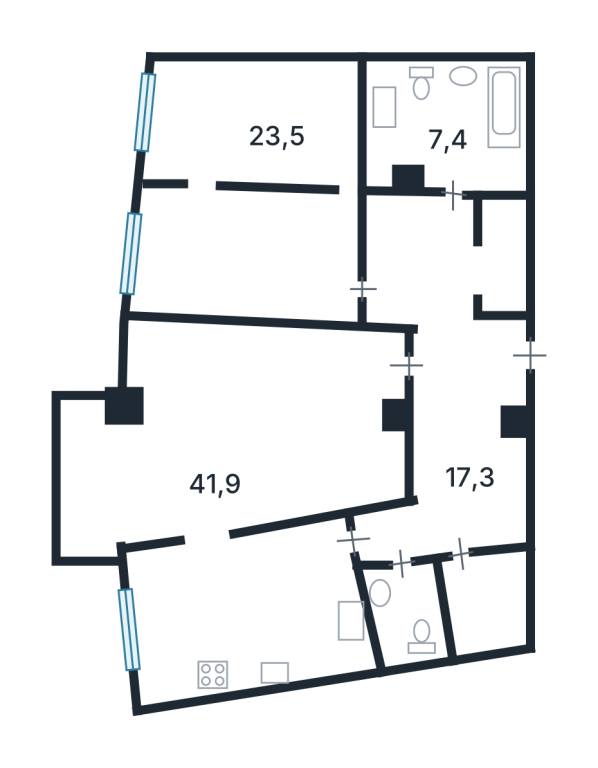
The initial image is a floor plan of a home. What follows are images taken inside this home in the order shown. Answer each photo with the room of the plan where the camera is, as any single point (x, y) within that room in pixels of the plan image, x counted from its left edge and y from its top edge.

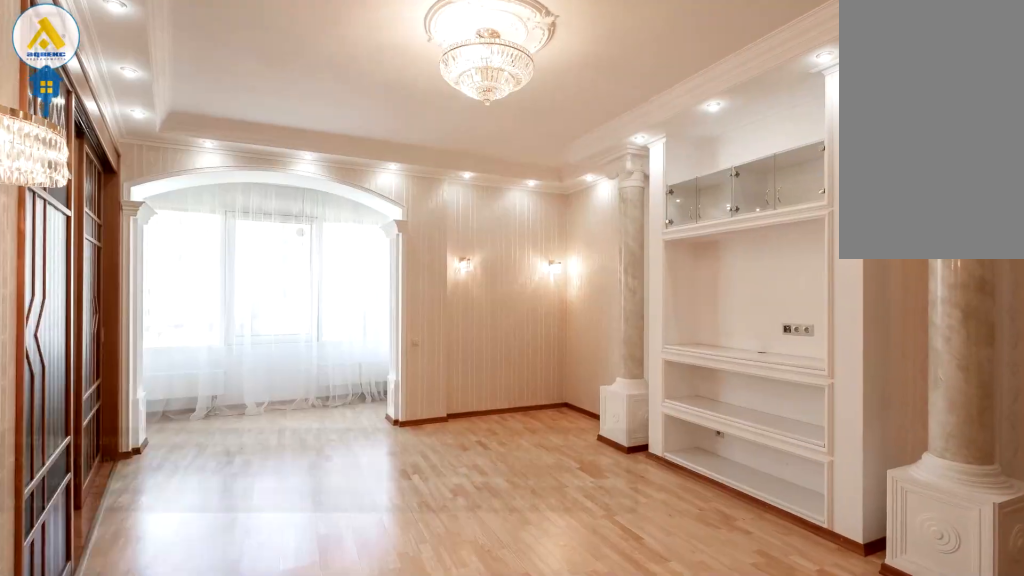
(199, 443)
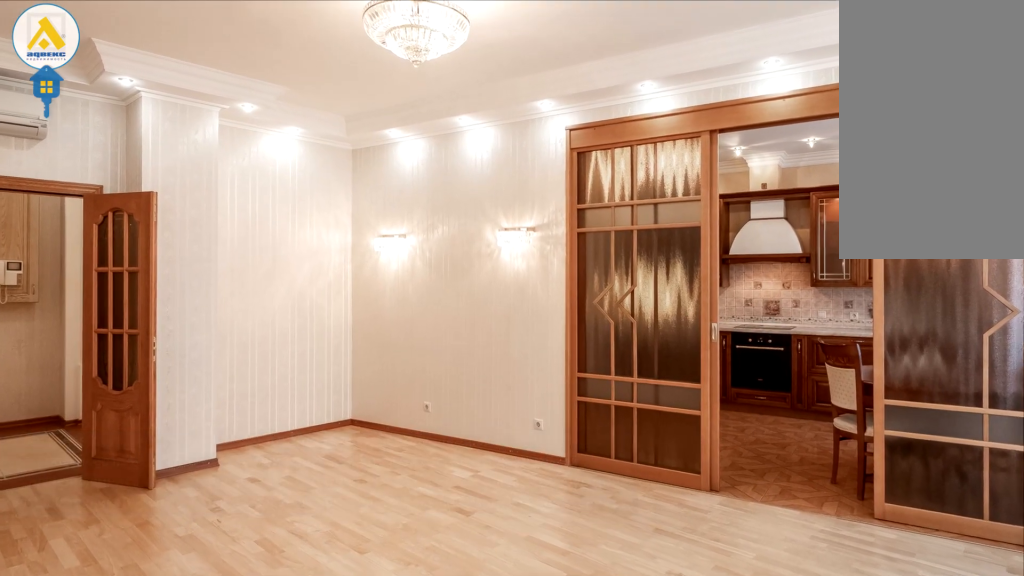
(231, 410)
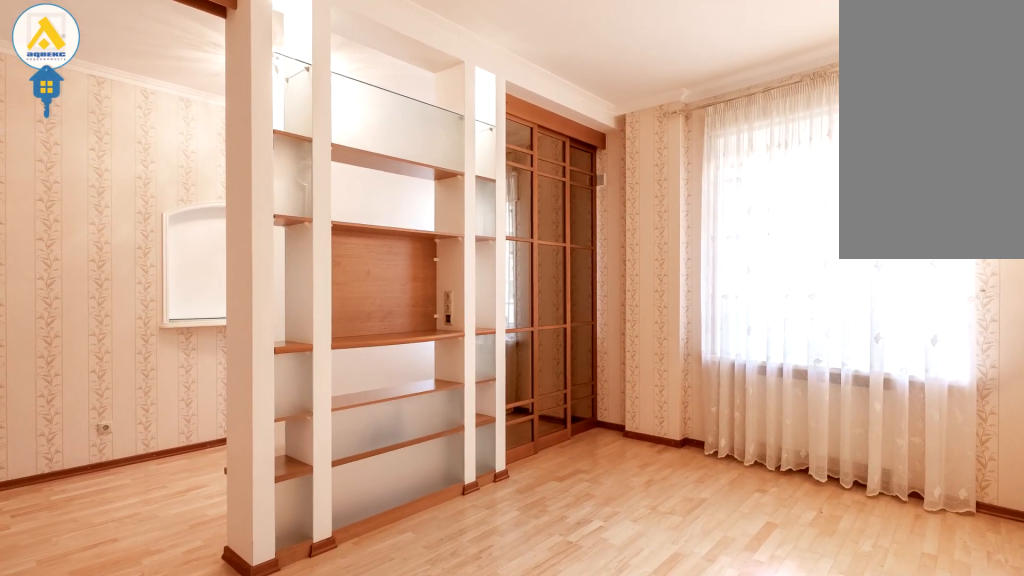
(263, 255)
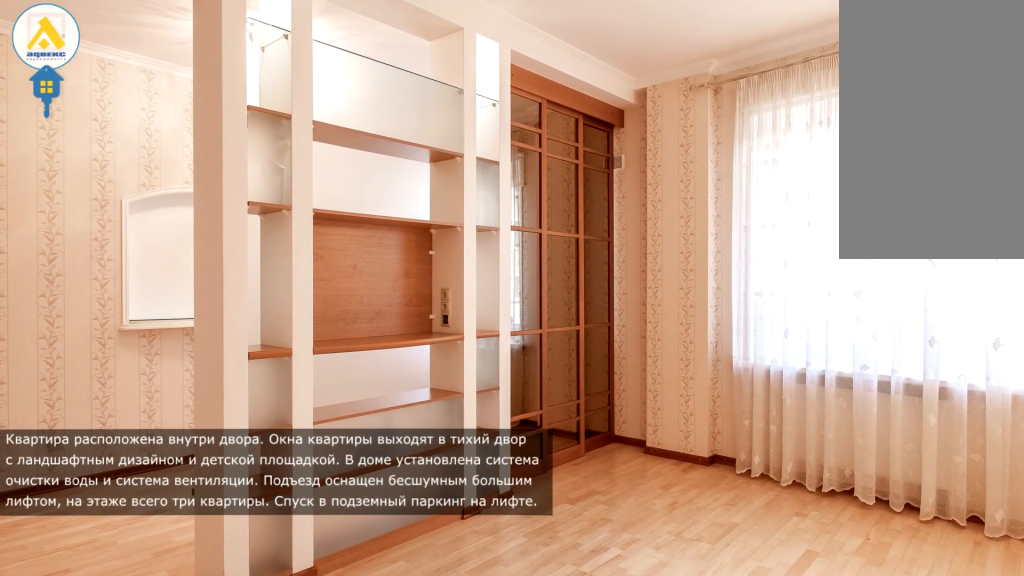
(263, 256)
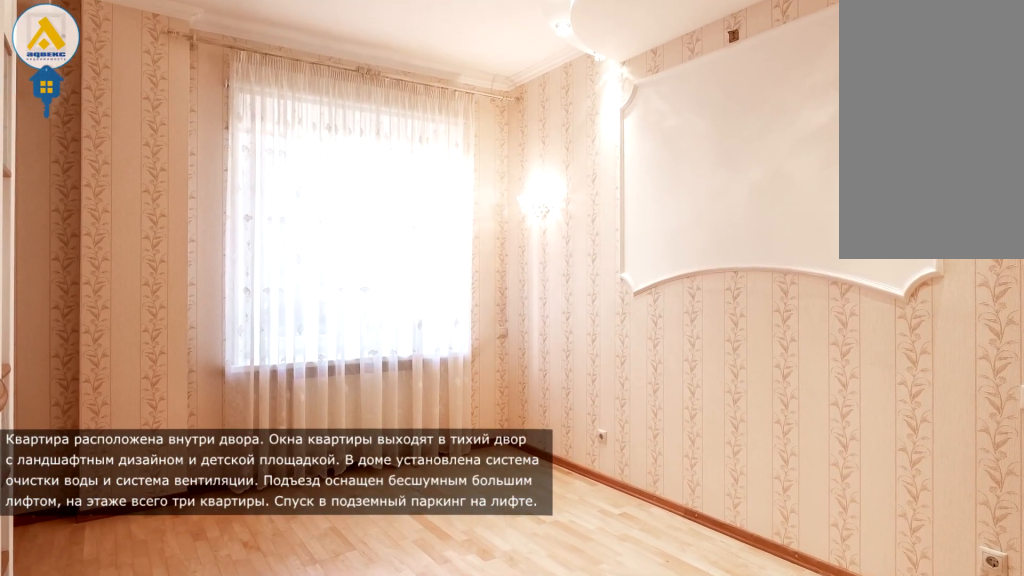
(272, 141)
